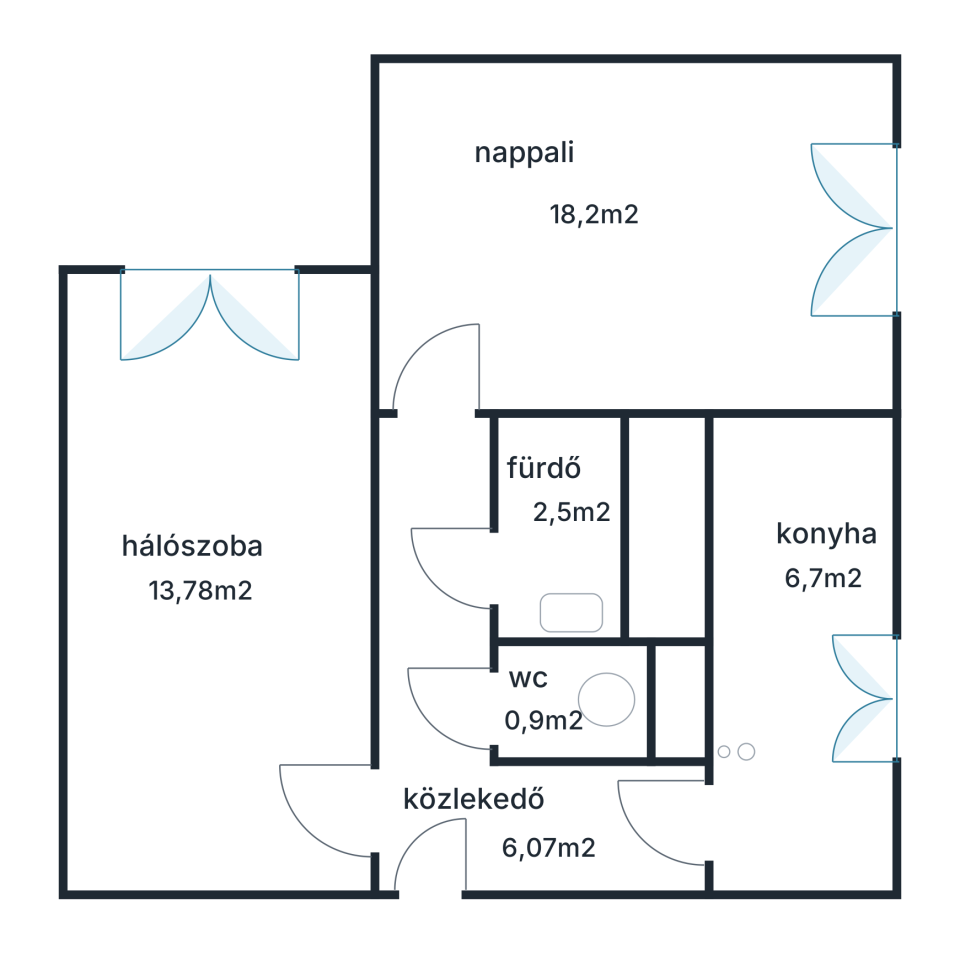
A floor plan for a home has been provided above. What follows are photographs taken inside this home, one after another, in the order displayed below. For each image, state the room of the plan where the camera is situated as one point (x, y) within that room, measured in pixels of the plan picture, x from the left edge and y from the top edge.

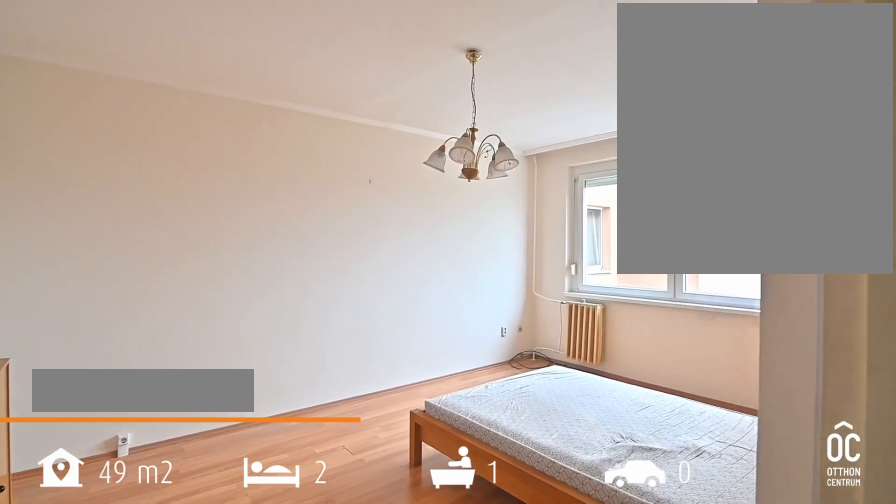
(639, 230)
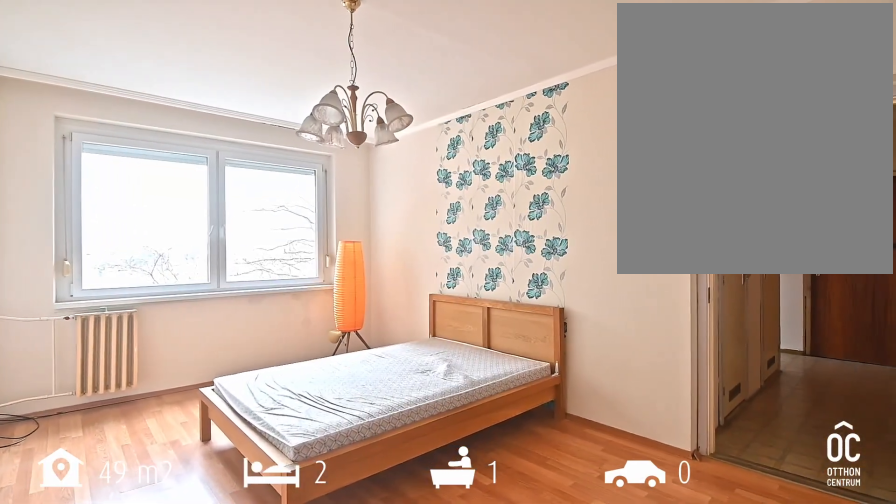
(639, 230)
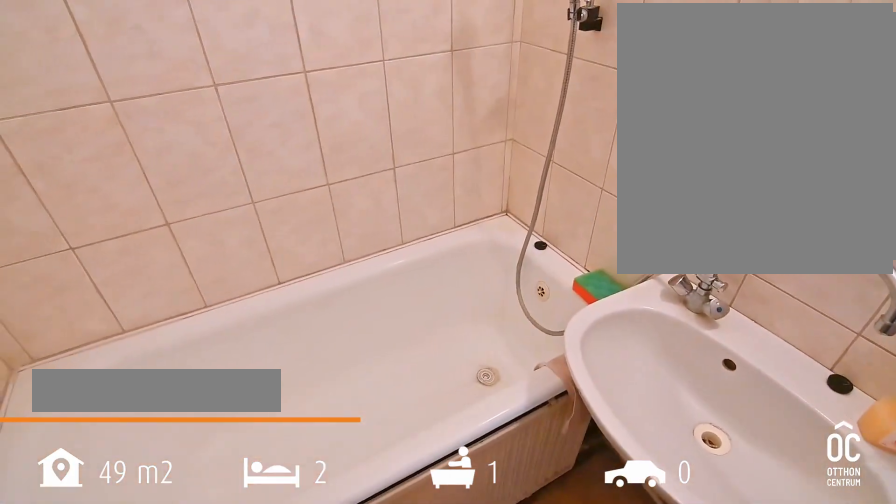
(588, 527)
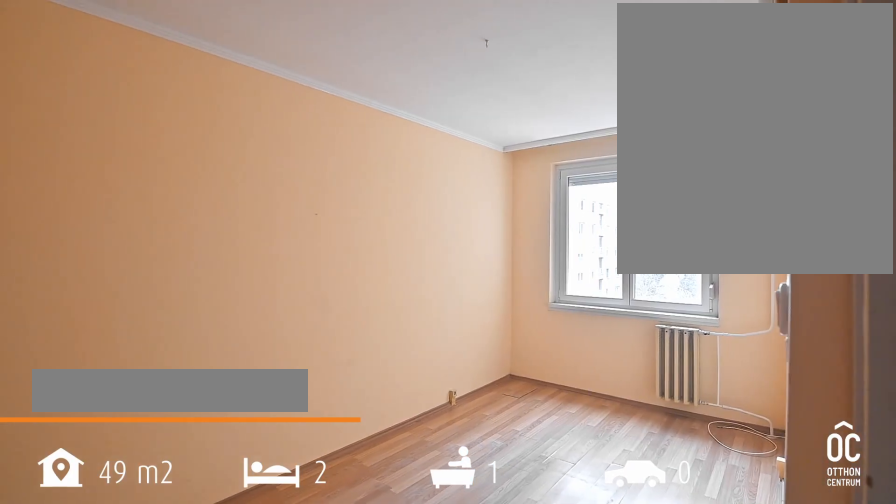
(202, 563)
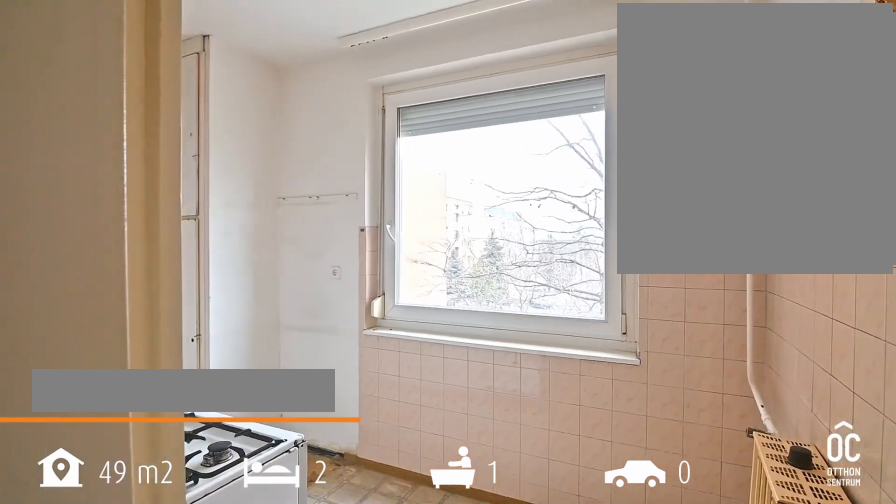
(798, 666)
